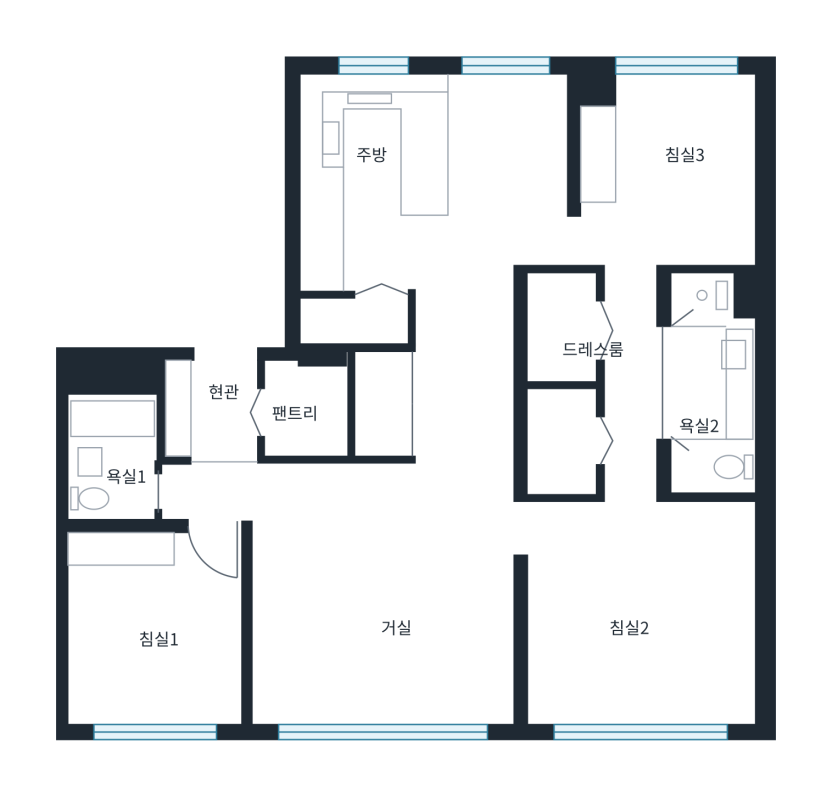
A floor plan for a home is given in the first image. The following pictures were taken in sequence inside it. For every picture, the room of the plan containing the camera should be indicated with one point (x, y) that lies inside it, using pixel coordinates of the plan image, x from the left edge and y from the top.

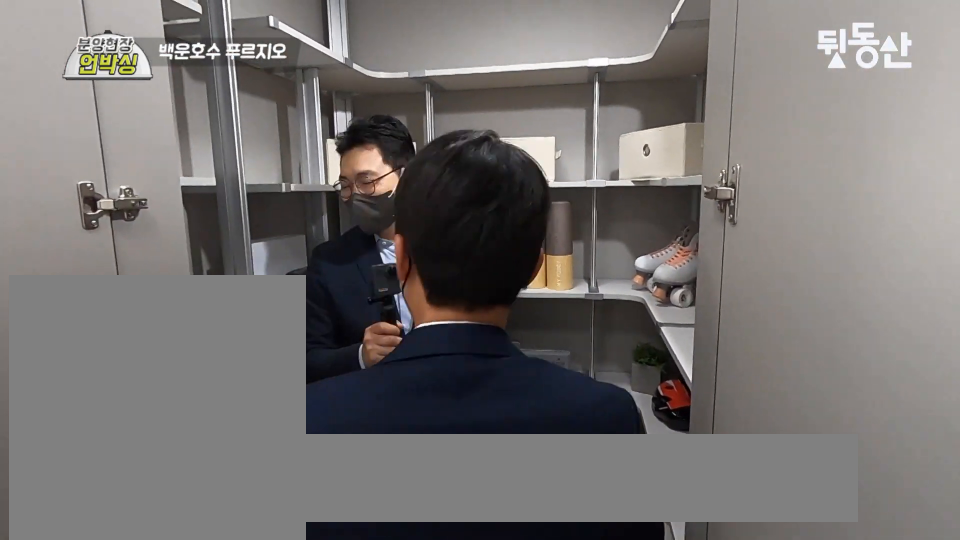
(217, 416)
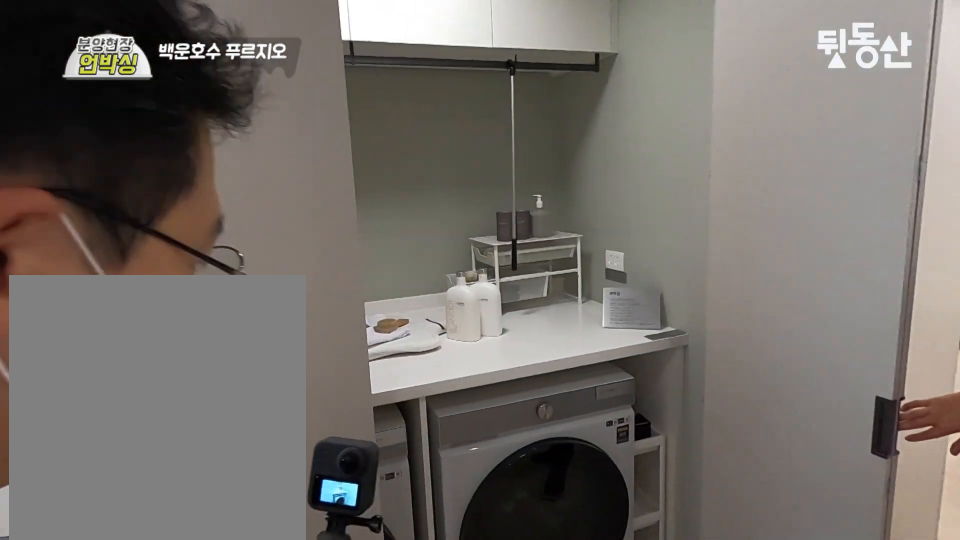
(466, 421)
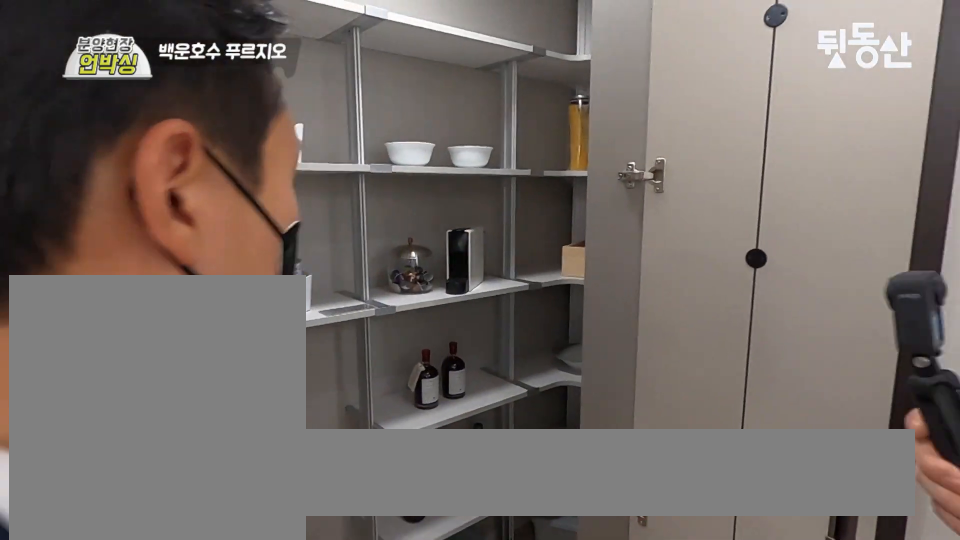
(383, 302)
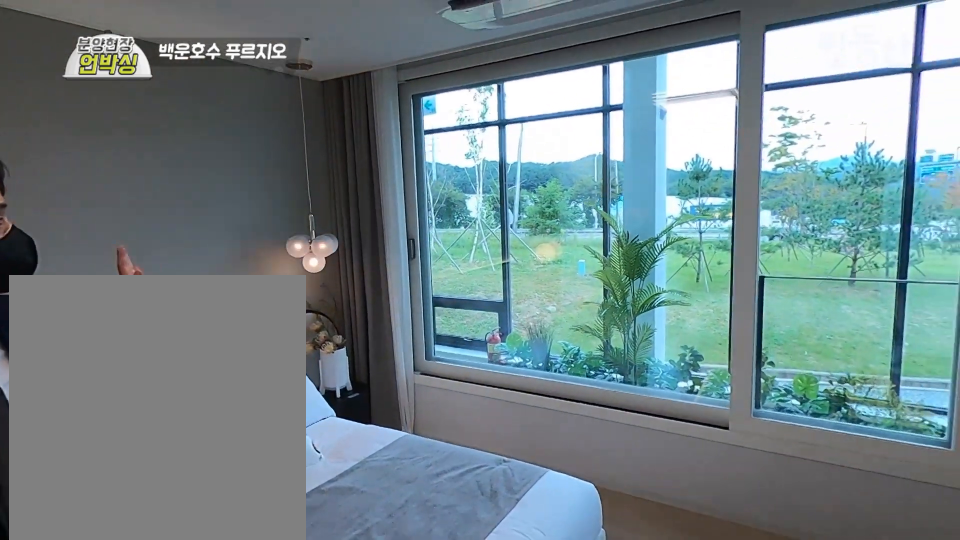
(639, 645)
